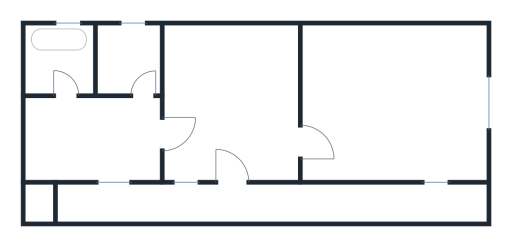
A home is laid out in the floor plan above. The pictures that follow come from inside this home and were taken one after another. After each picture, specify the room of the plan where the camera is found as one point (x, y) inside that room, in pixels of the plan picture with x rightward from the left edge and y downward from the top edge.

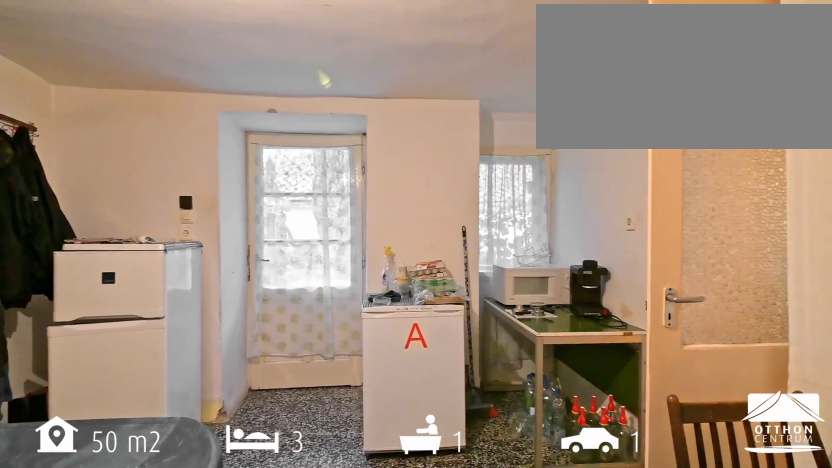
(230, 99)
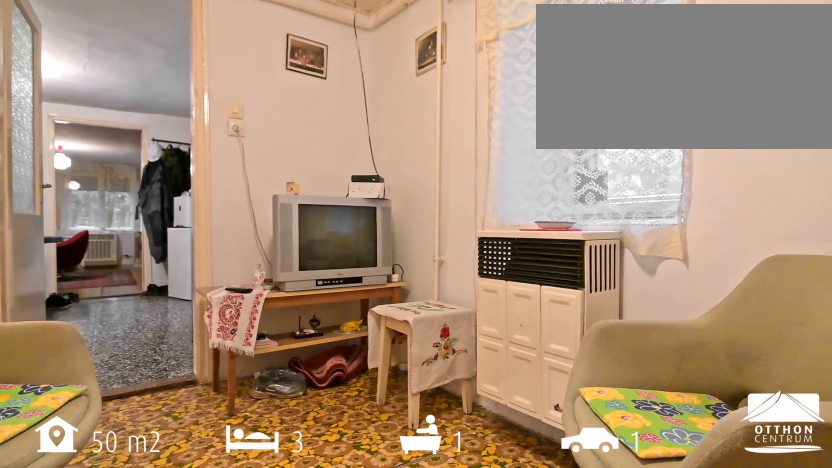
(83, 139)
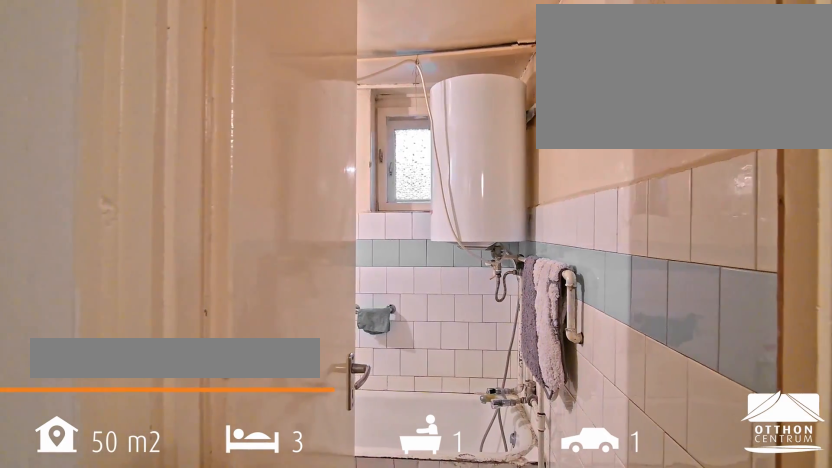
(62, 65)
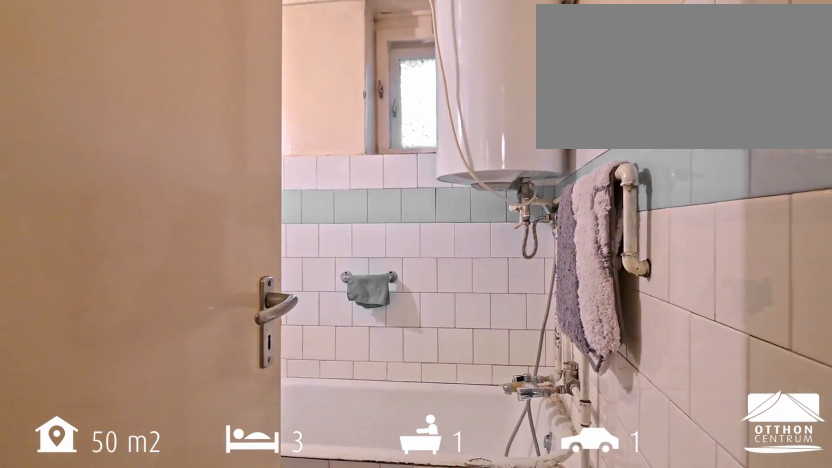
(62, 65)
